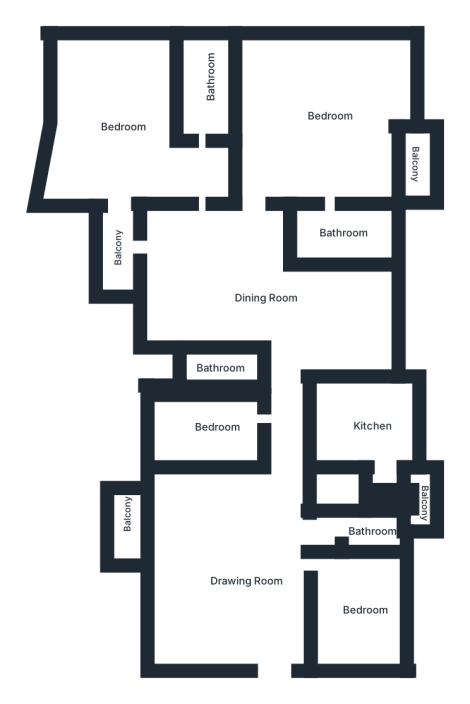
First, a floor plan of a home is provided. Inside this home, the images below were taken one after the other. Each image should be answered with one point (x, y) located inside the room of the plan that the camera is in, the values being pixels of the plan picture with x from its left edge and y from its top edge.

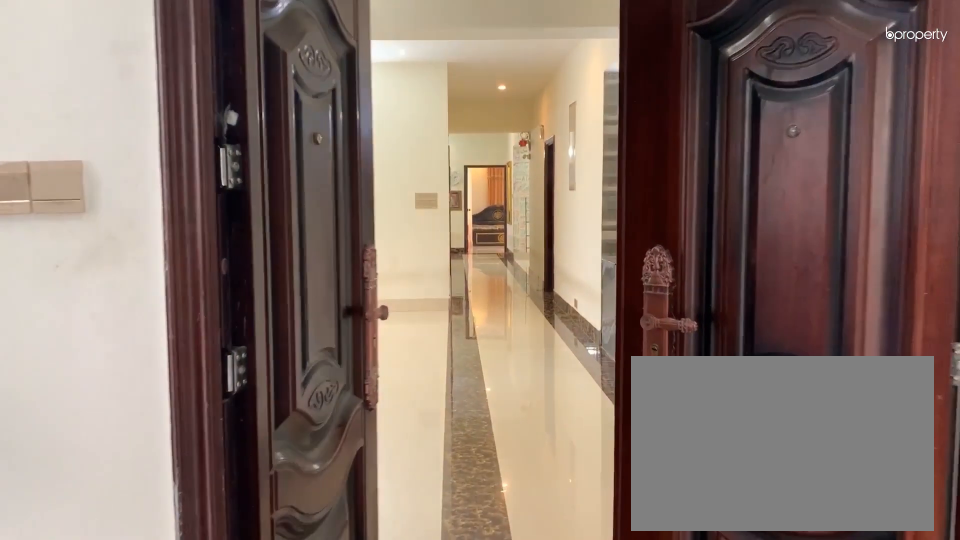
(249, 581)
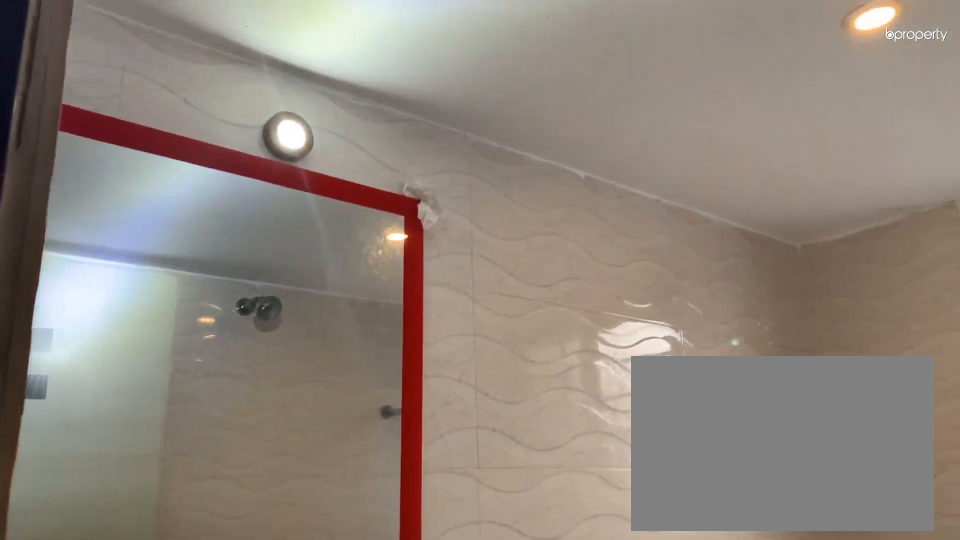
(374, 531)
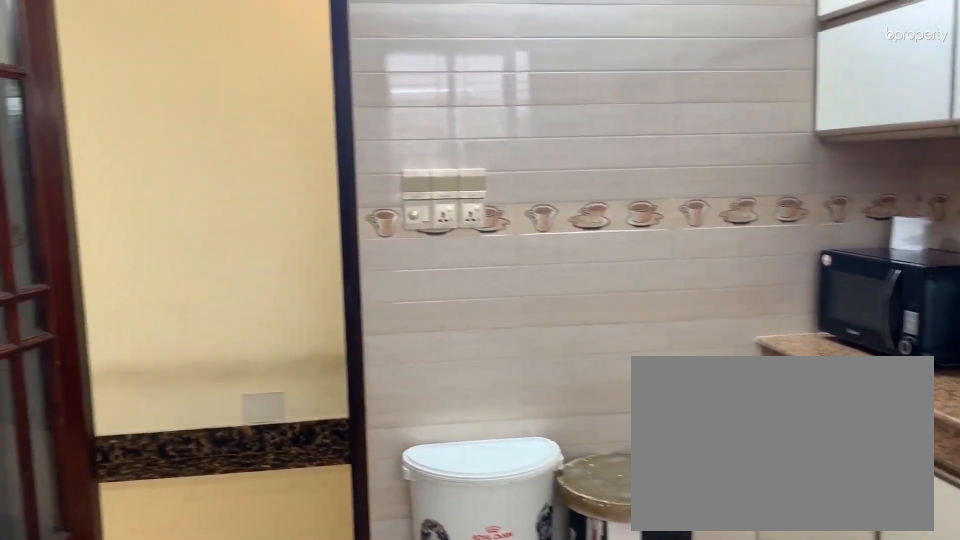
(377, 426)
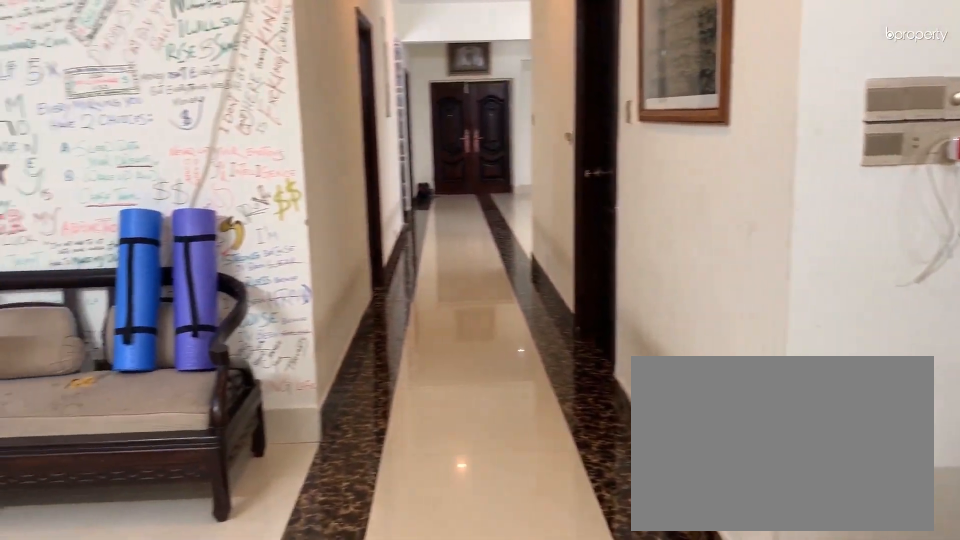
(252, 279)
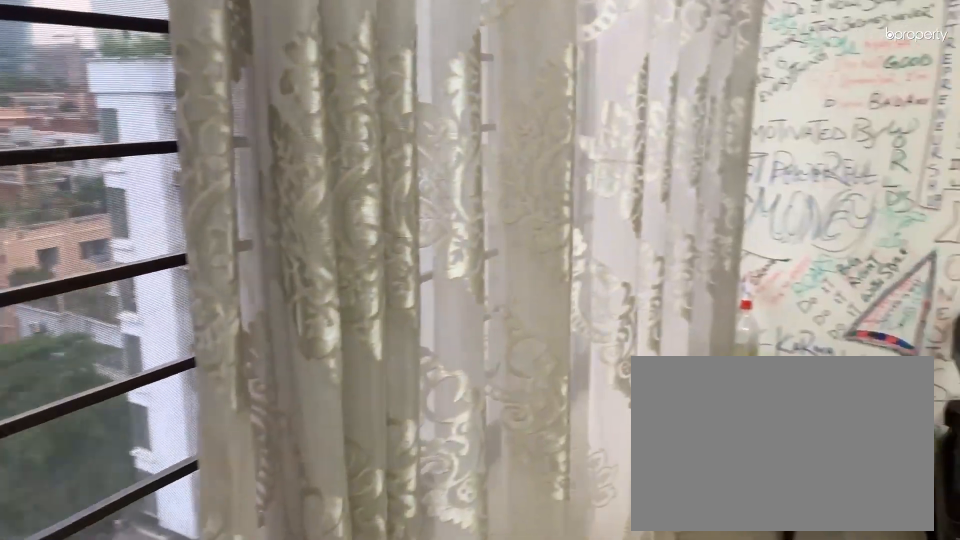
(331, 318)
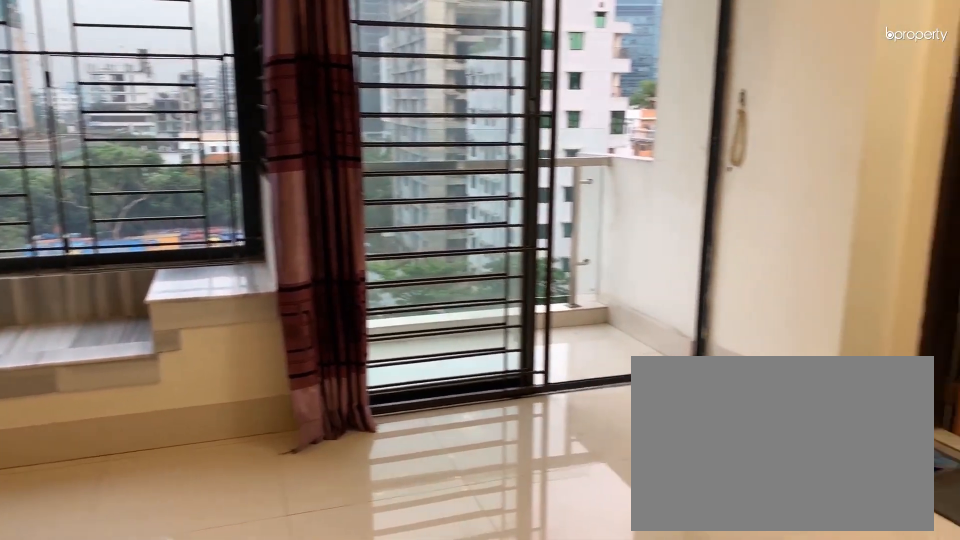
(326, 116)
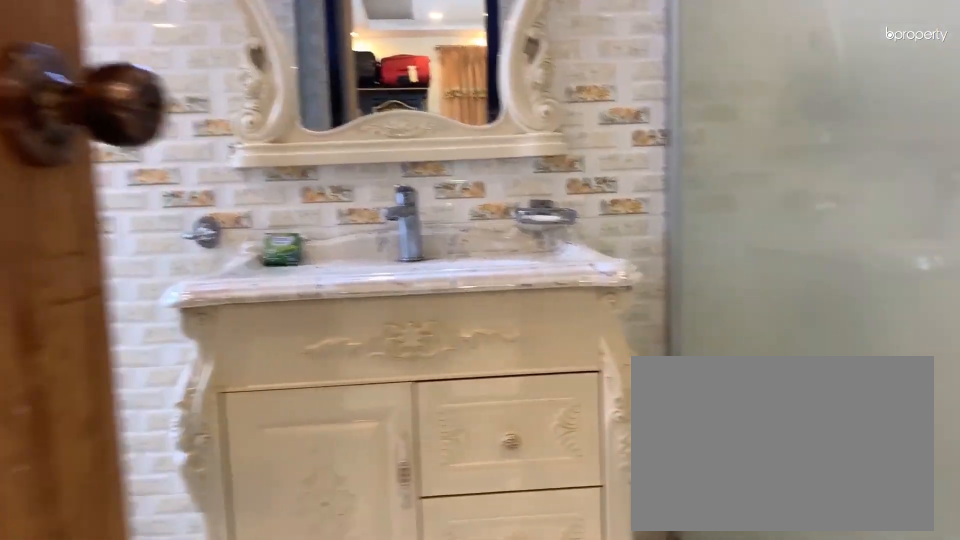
(344, 233)
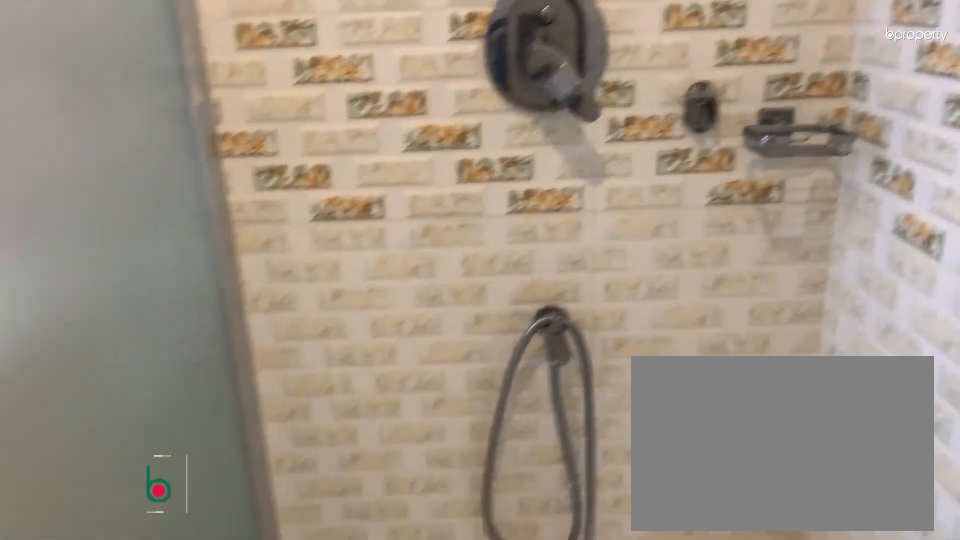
(344, 233)
